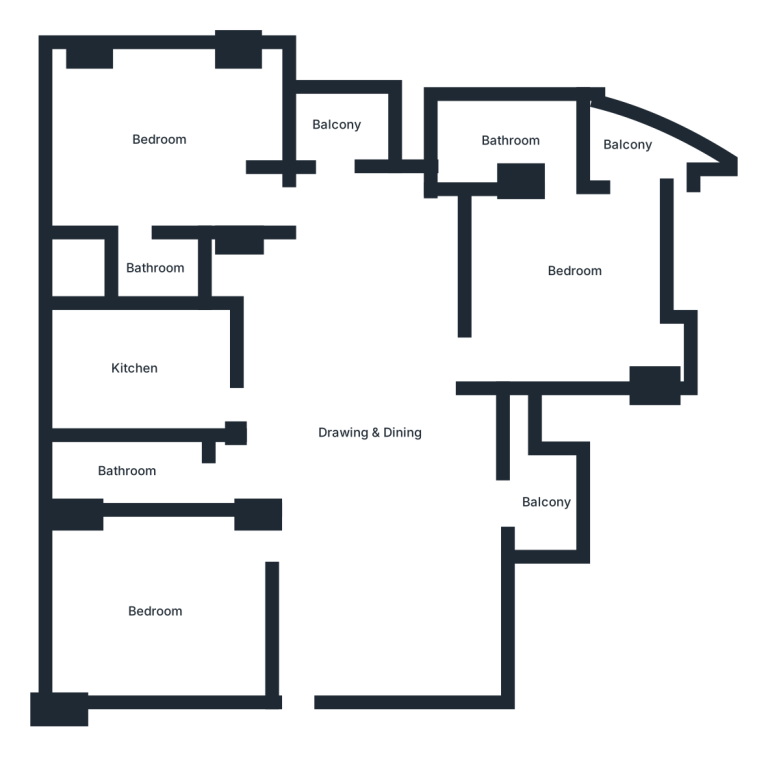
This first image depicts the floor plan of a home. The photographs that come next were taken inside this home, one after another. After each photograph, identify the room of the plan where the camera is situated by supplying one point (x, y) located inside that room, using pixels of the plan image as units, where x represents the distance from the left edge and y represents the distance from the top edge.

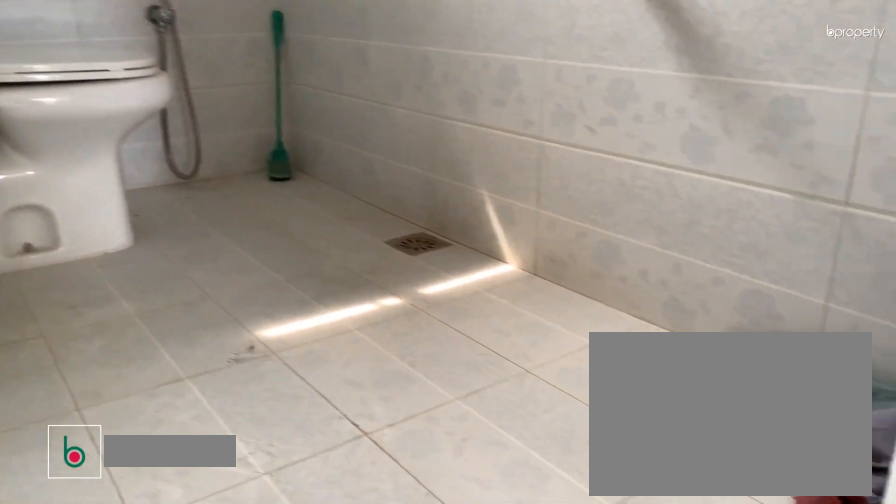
(128, 479)
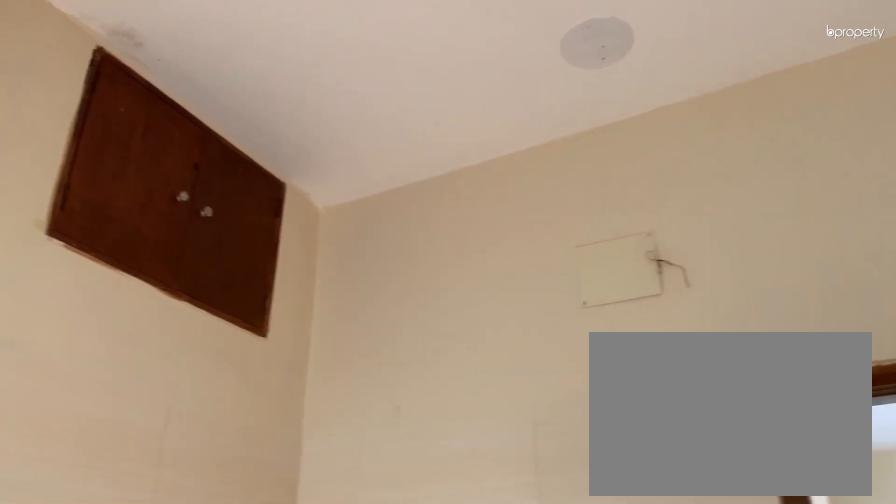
(141, 371)
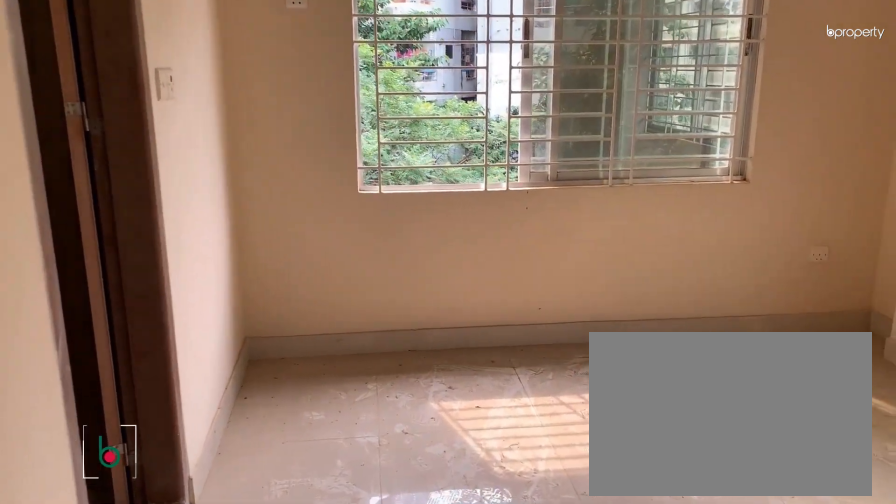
(163, 148)
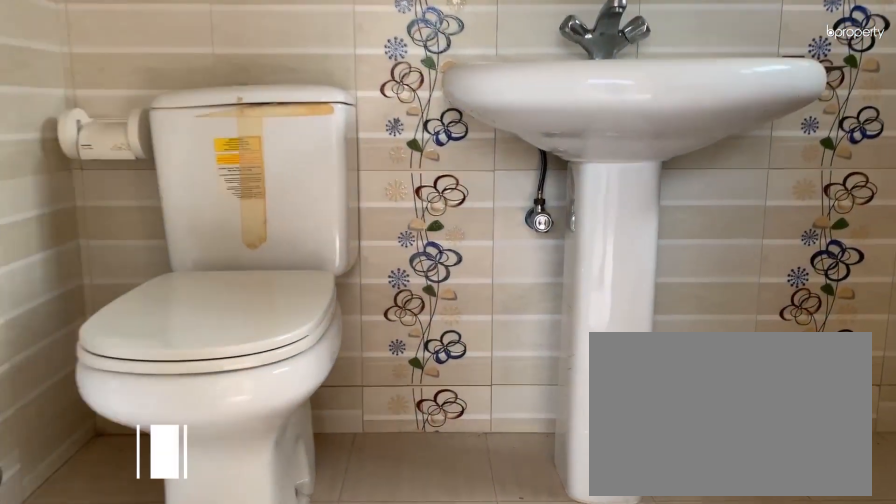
(136, 223)
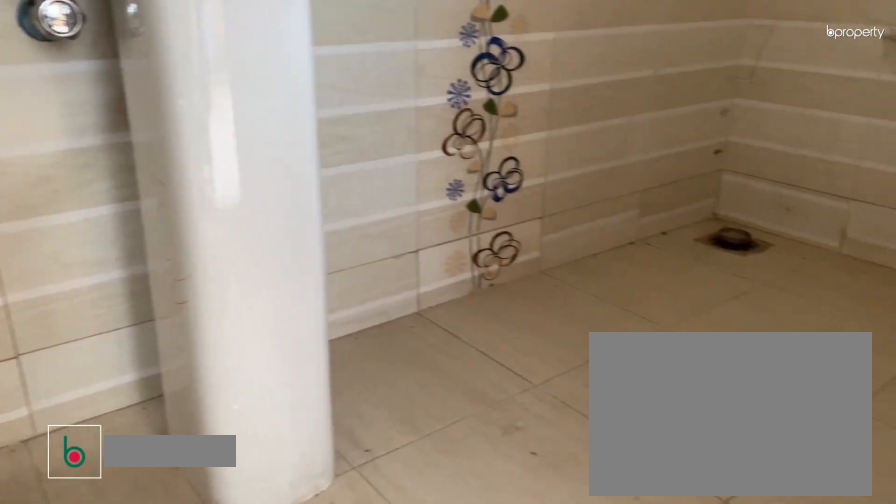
(136, 269)
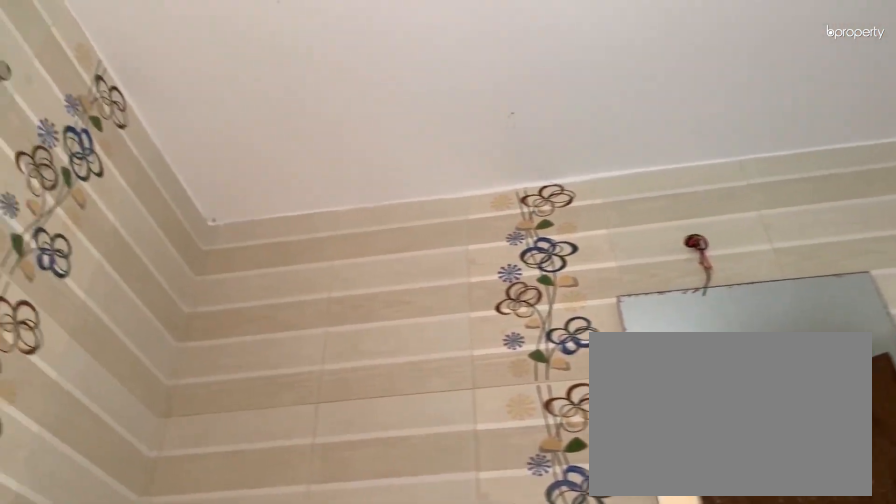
(136, 269)
